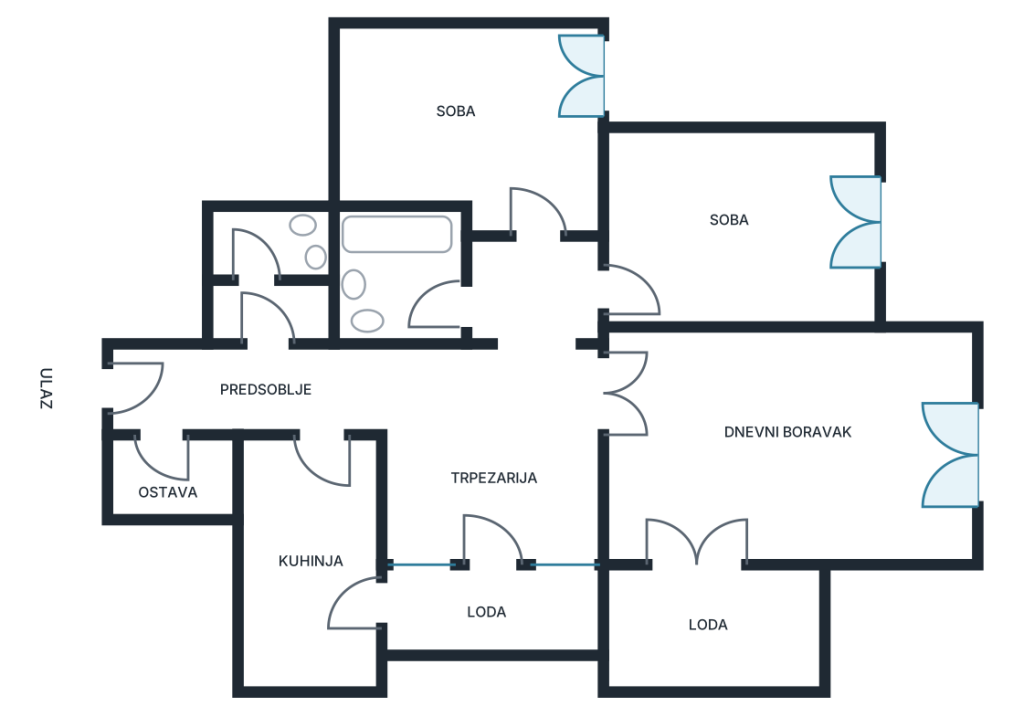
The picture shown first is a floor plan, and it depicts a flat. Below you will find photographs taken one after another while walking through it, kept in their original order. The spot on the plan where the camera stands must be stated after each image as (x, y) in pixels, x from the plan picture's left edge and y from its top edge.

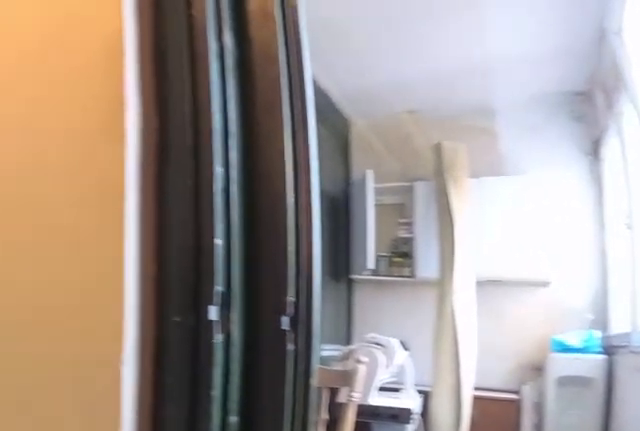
(337, 641)
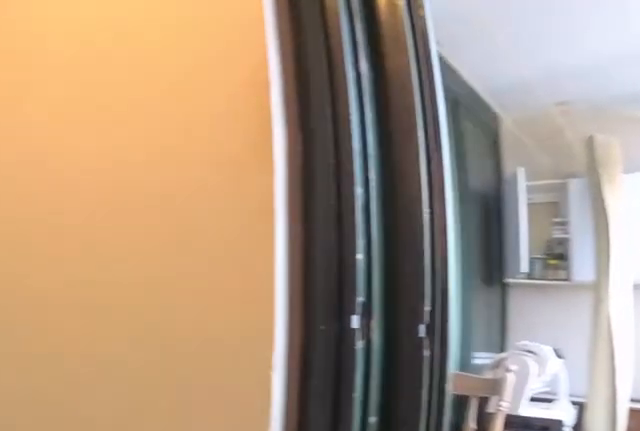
(331, 644)
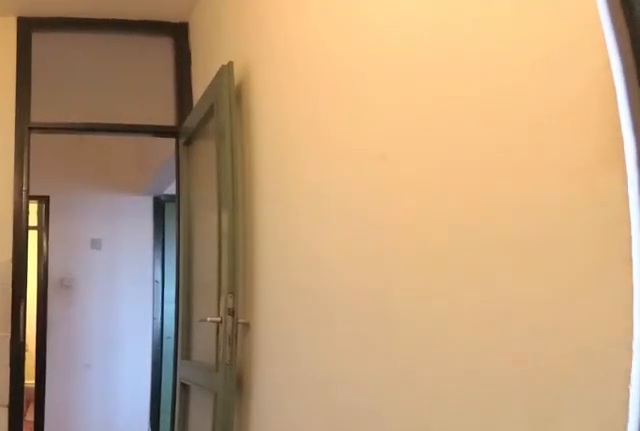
(319, 651)
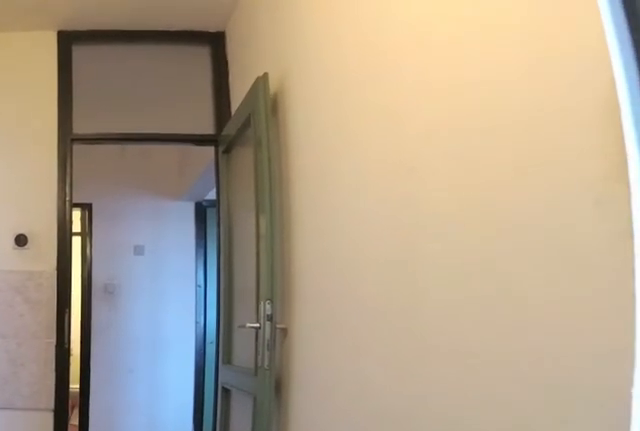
(316, 664)
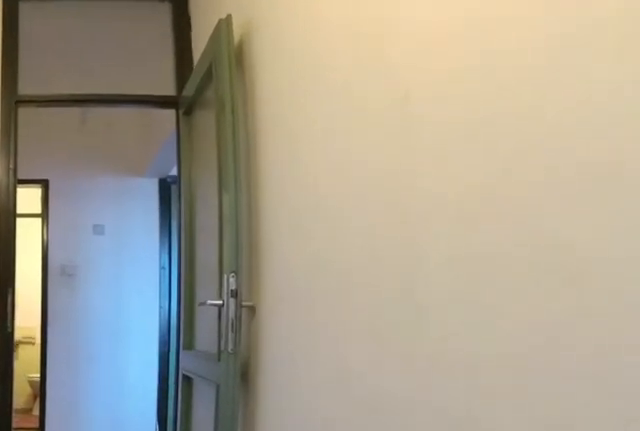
(321, 639)
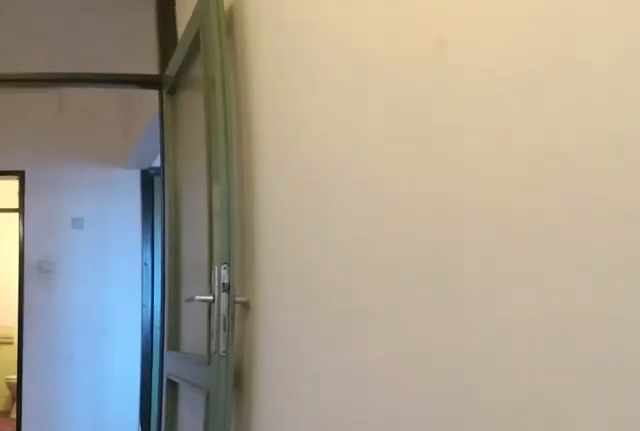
(320, 626)
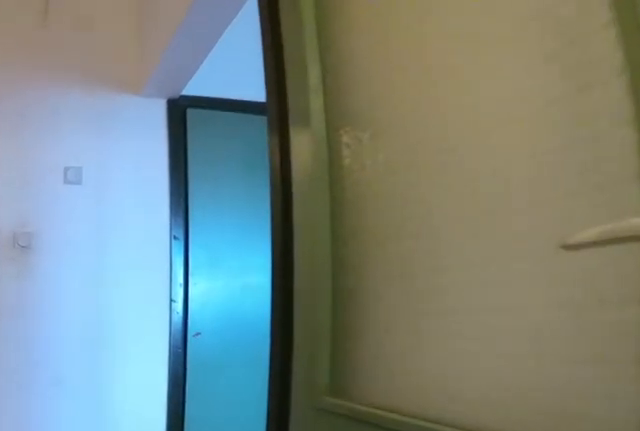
(320, 537)
